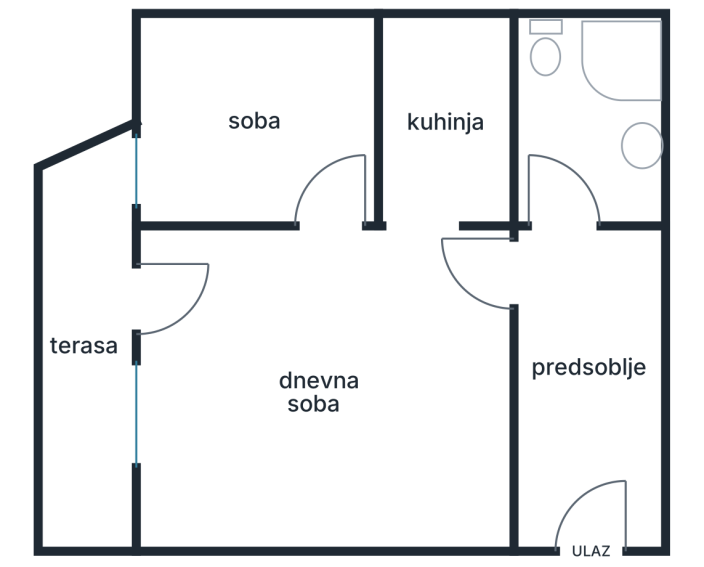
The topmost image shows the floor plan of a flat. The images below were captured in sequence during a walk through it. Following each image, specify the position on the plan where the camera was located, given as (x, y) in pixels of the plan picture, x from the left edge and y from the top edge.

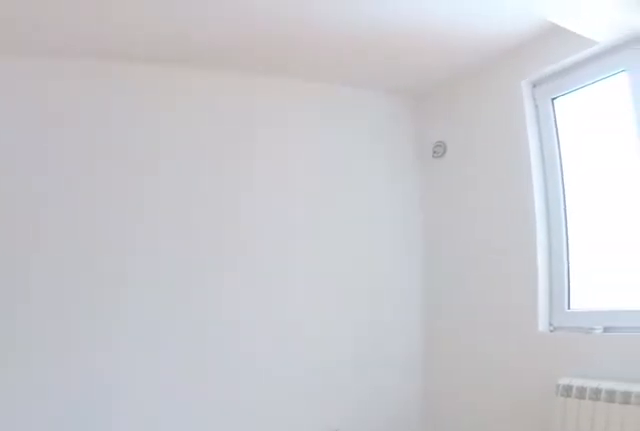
(435, 241)
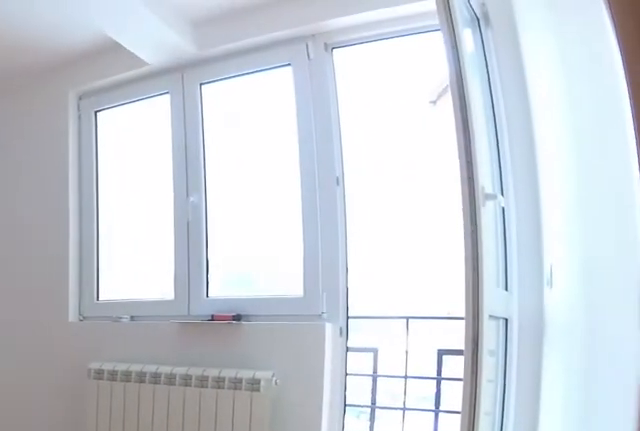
(414, 266)
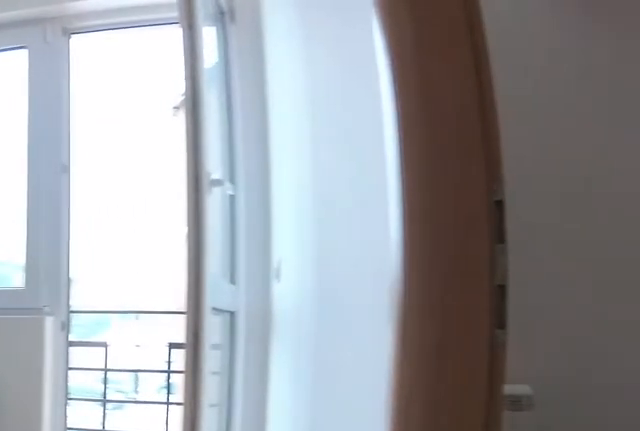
(394, 265)
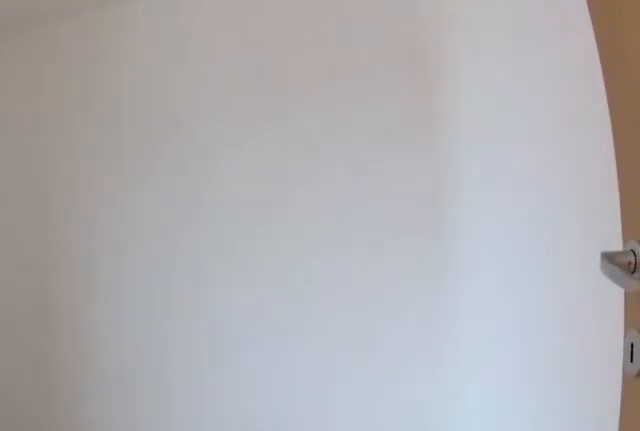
(352, 247)
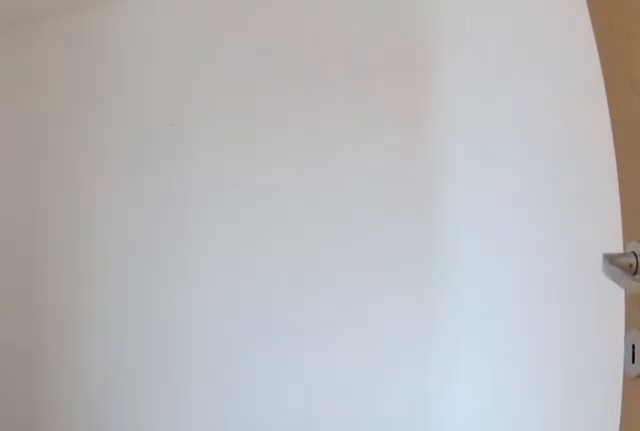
(352, 247)
